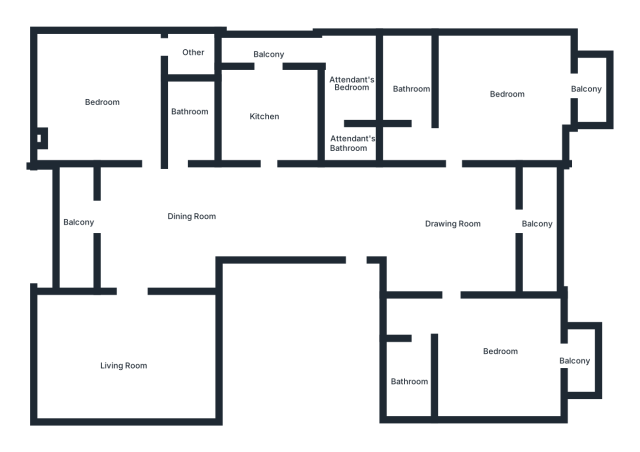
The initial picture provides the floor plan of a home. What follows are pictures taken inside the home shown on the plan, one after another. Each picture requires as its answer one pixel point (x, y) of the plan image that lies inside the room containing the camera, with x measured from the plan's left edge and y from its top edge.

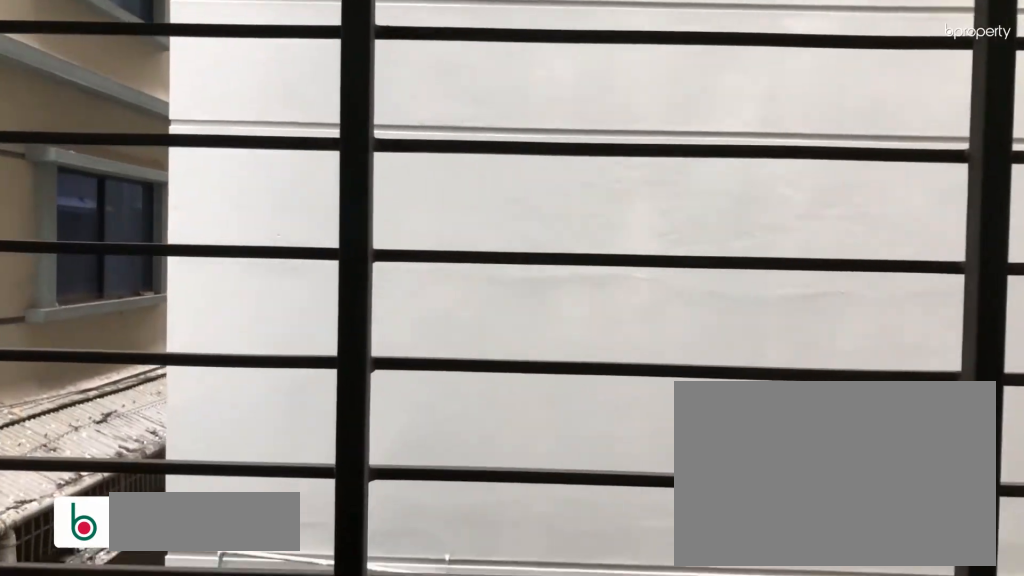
(592, 89)
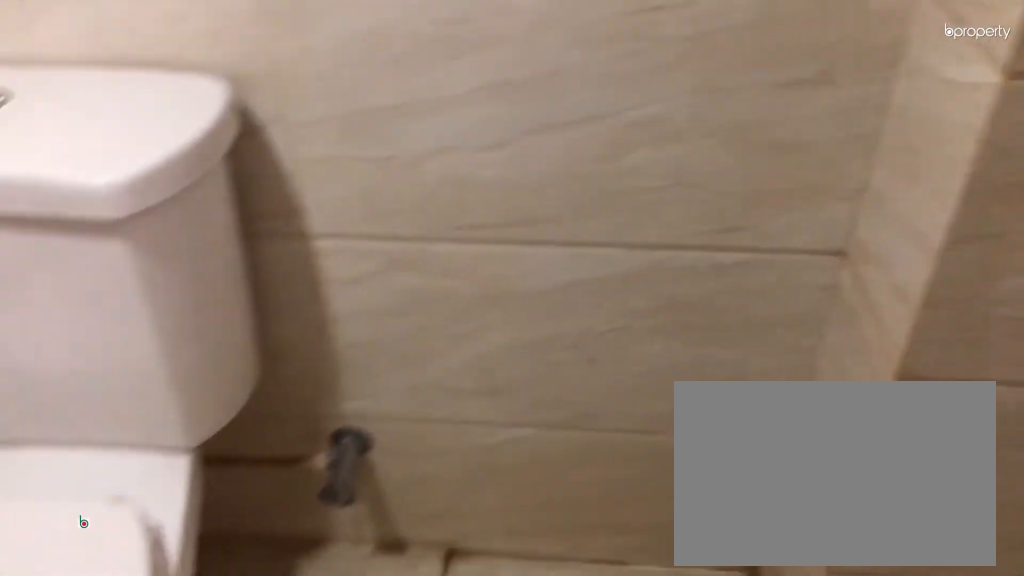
(410, 88)
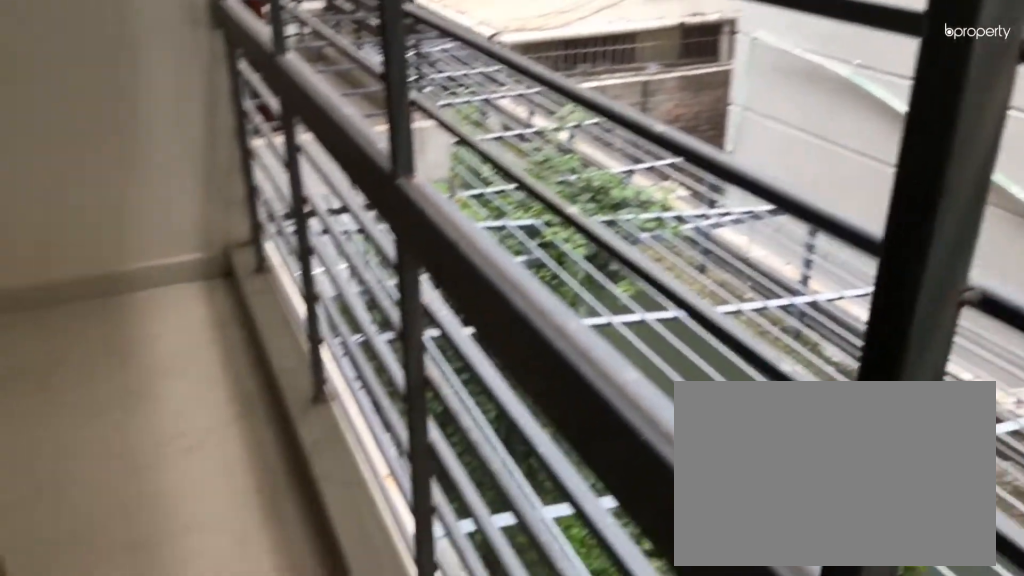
(544, 218)
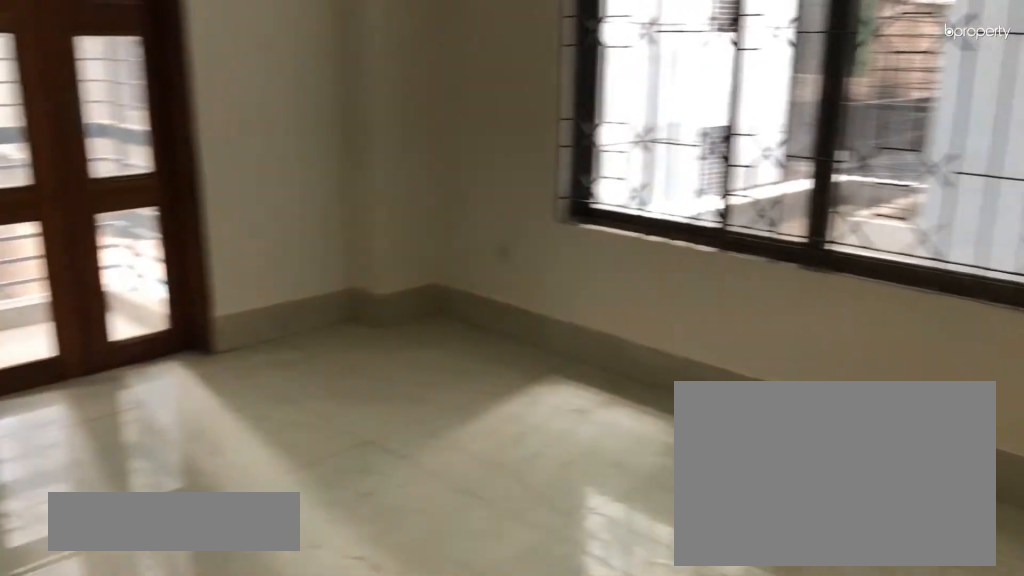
(492, 348)
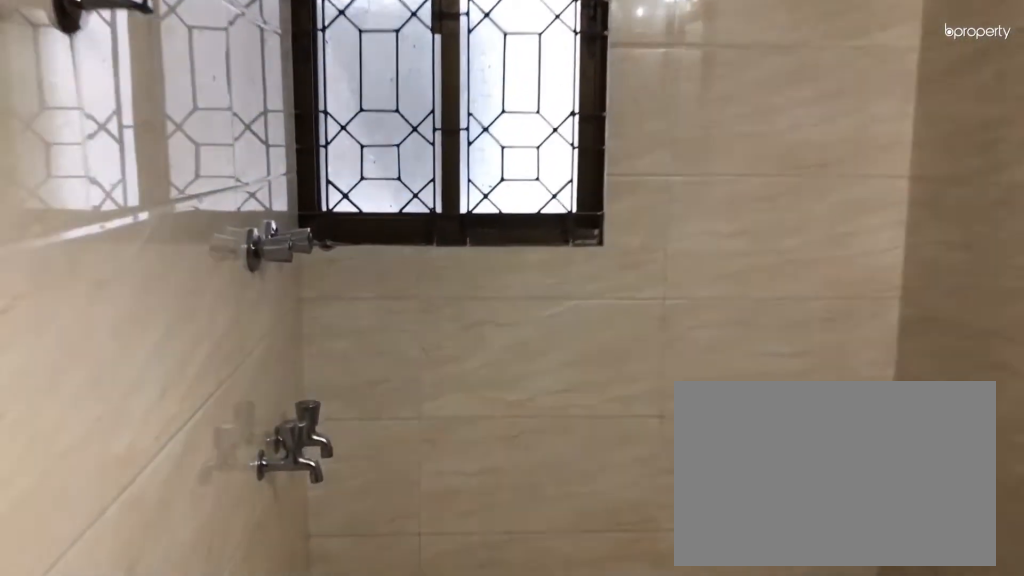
(414, 368)
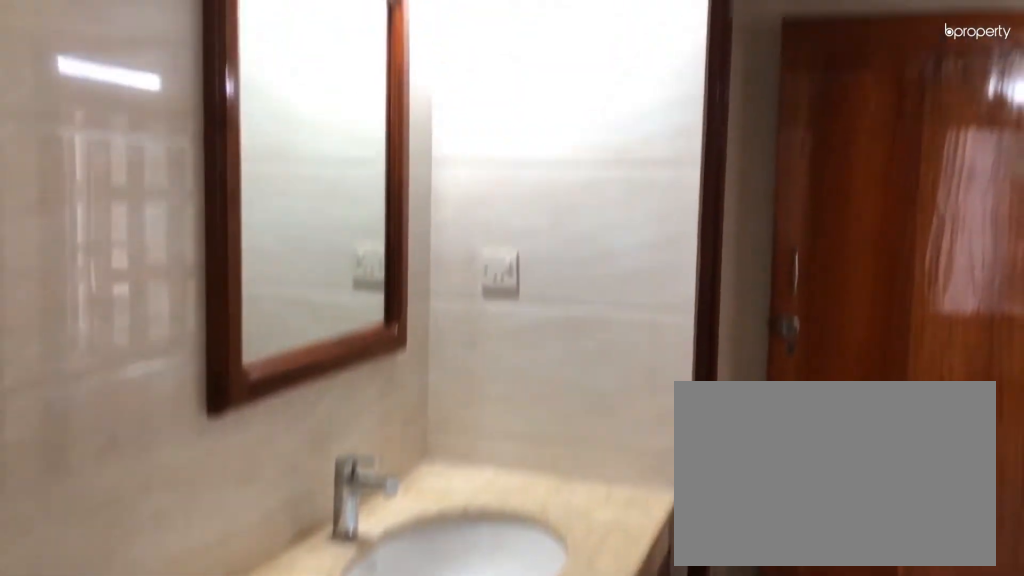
(414, 368)
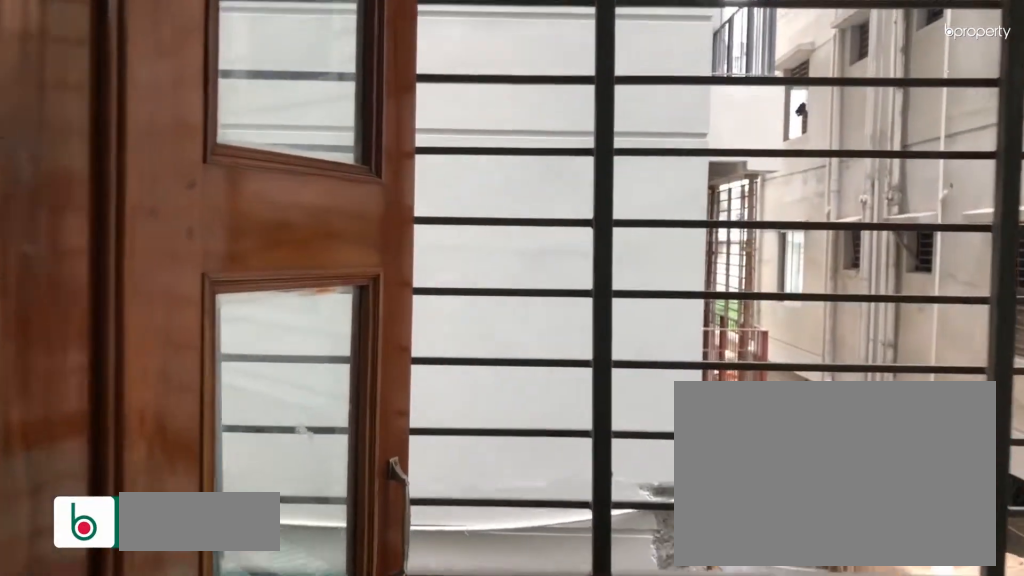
(574, 356)
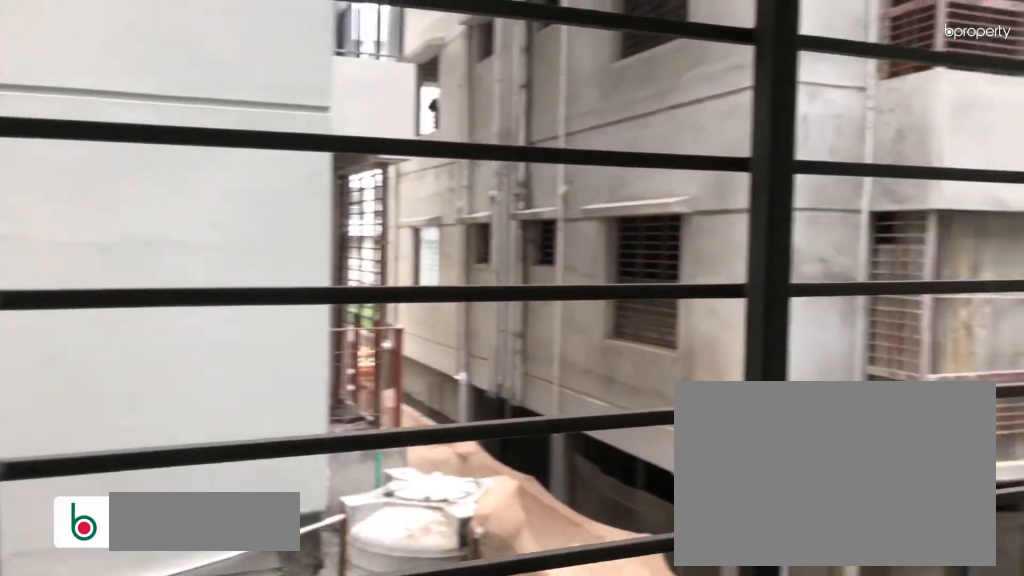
(574, 356)
